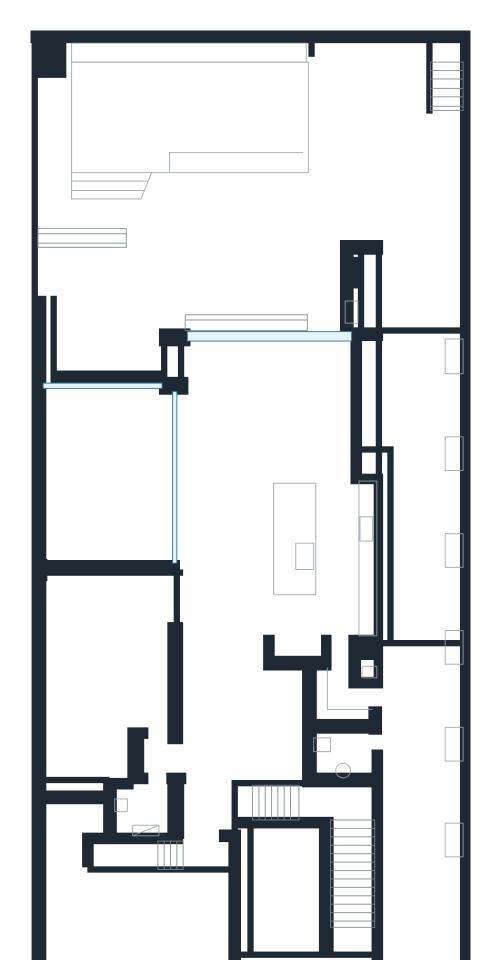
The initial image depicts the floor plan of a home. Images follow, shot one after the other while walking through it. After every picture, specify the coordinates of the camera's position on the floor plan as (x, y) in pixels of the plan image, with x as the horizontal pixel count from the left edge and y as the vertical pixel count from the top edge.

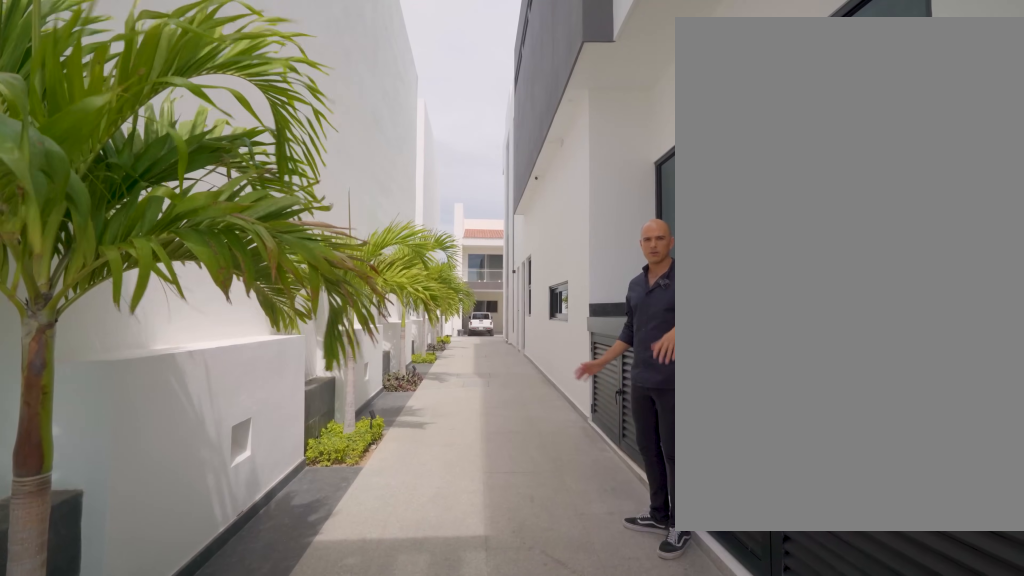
(424, 412)
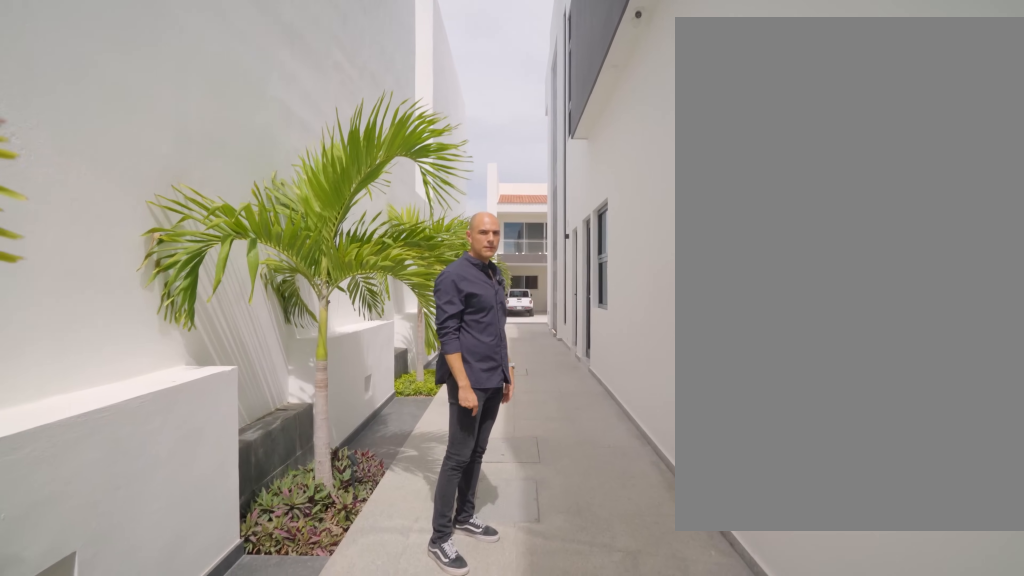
(423, 611)
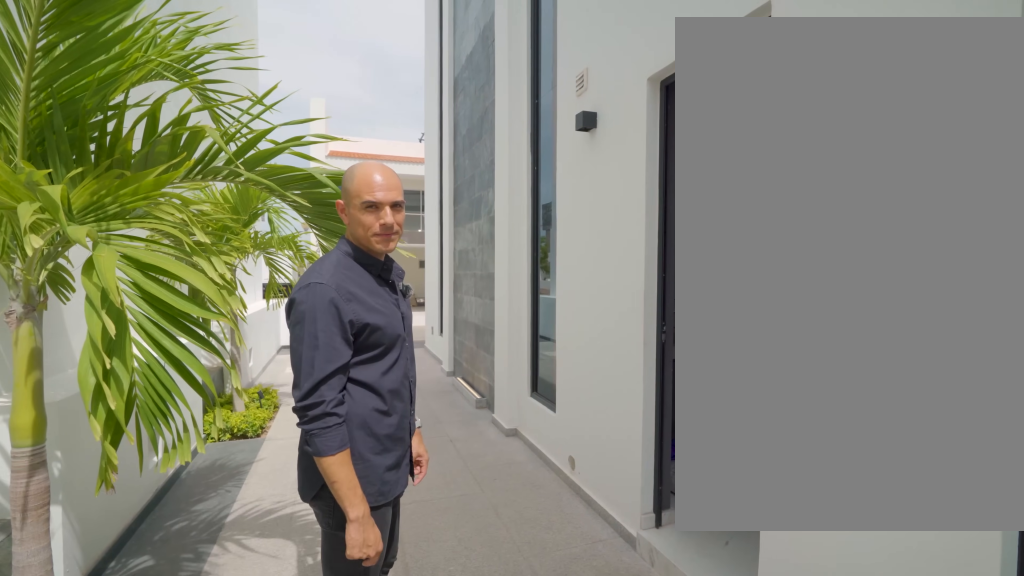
(417, 662)
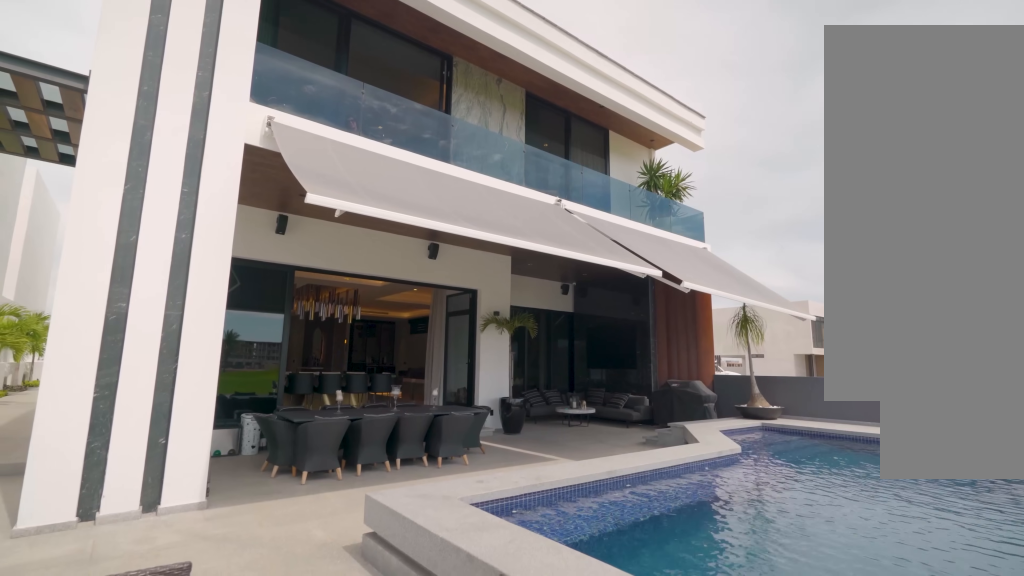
(349, 163)
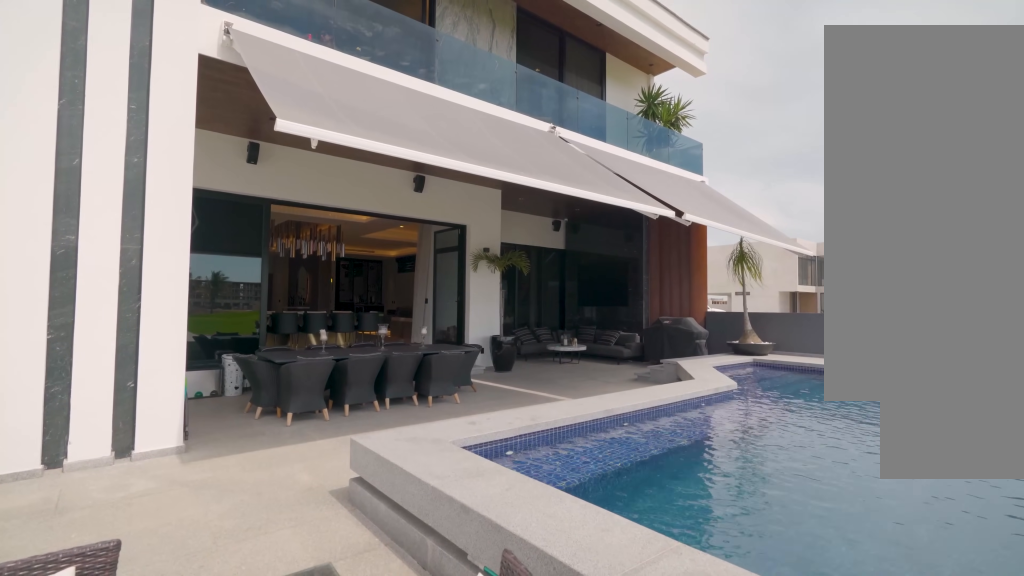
(349, 163)
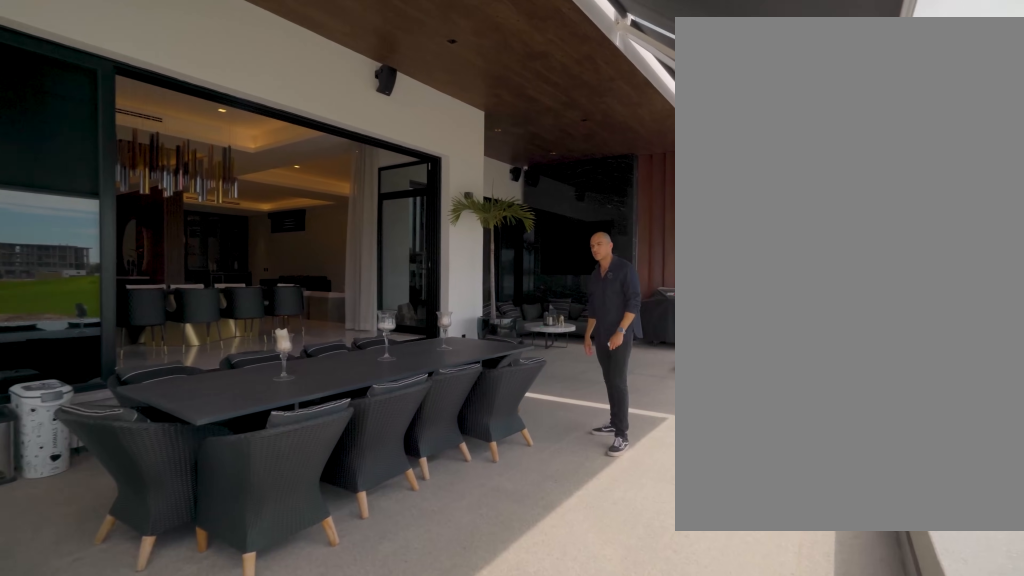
(349, 163)
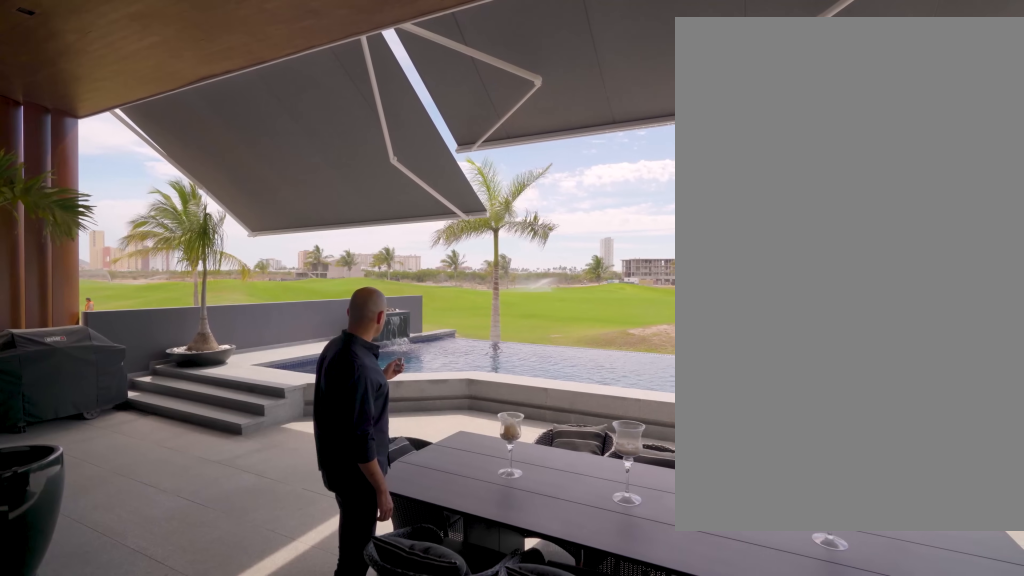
(250, 334)
